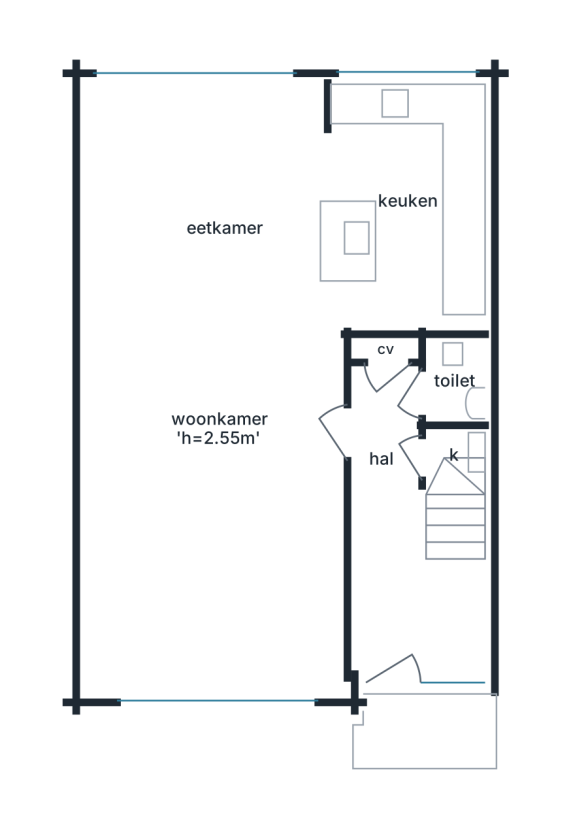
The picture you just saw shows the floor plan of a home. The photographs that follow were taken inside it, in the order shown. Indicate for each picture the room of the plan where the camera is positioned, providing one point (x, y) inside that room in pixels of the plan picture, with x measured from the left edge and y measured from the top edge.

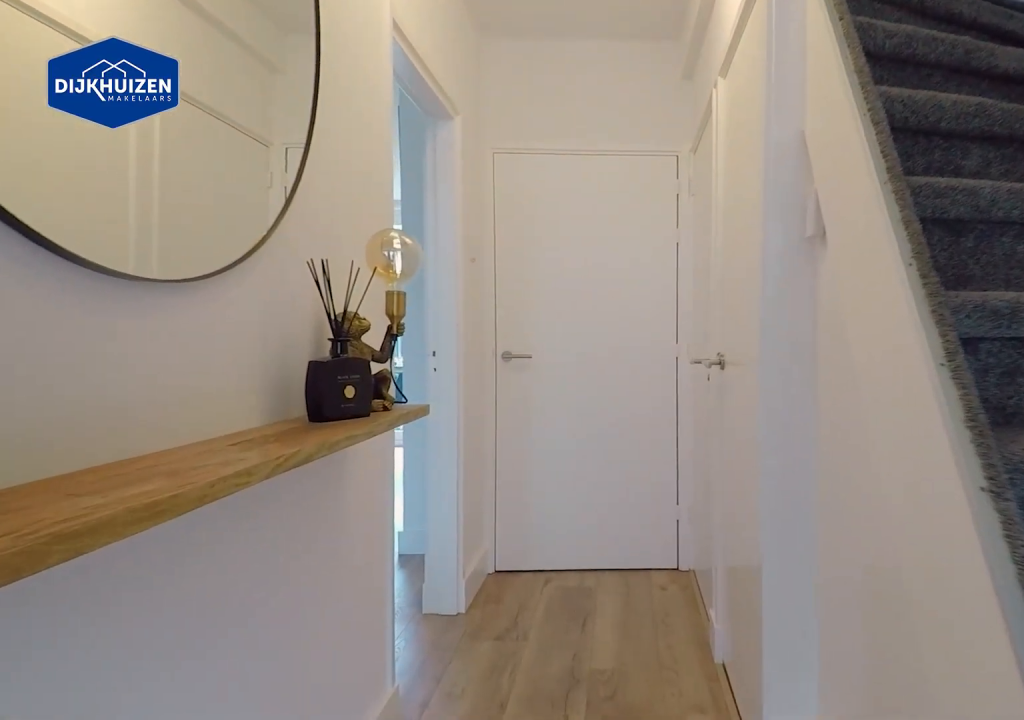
(402, 547)
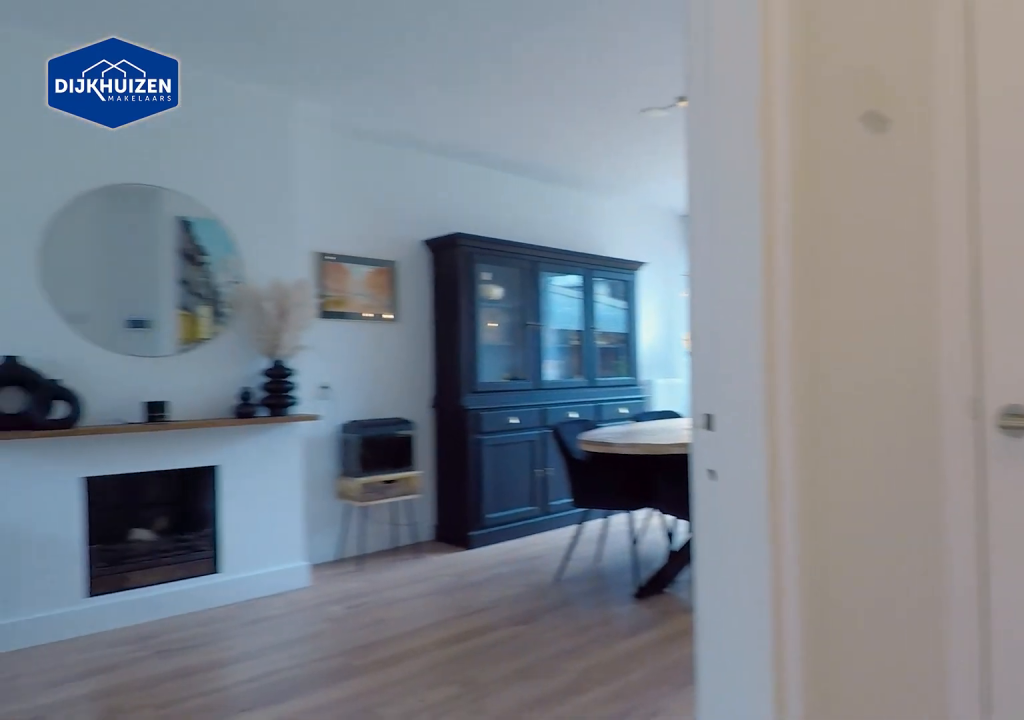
(402, 547)
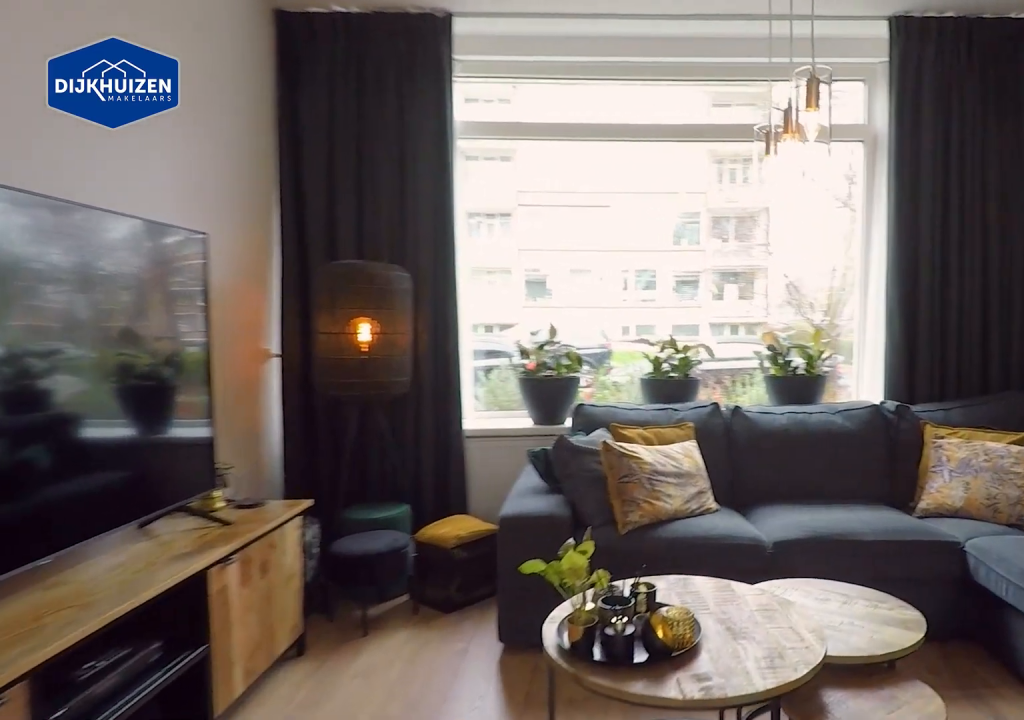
(204, 417)
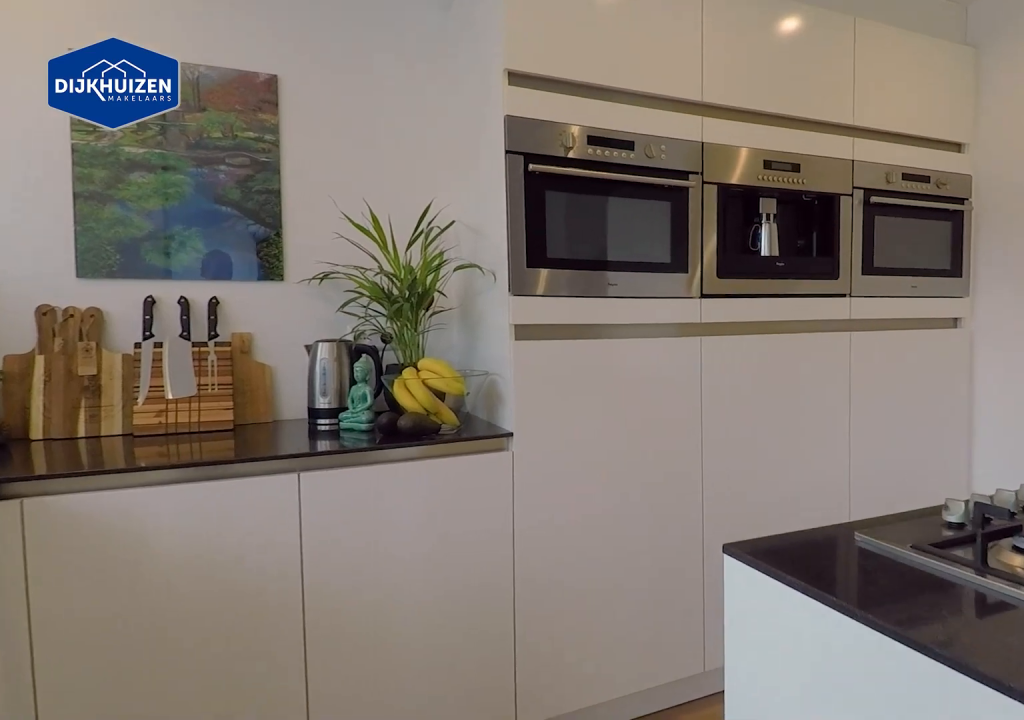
(402, 206)
